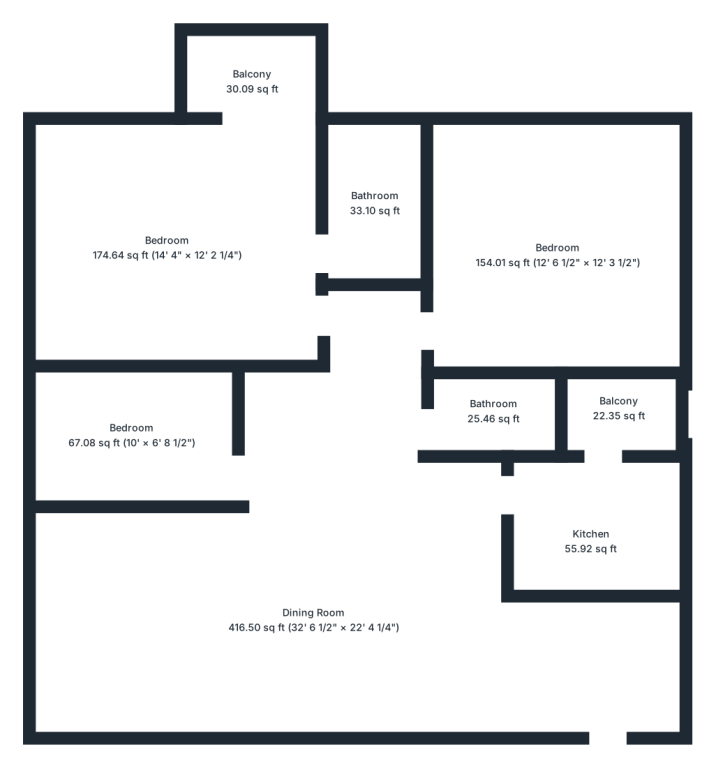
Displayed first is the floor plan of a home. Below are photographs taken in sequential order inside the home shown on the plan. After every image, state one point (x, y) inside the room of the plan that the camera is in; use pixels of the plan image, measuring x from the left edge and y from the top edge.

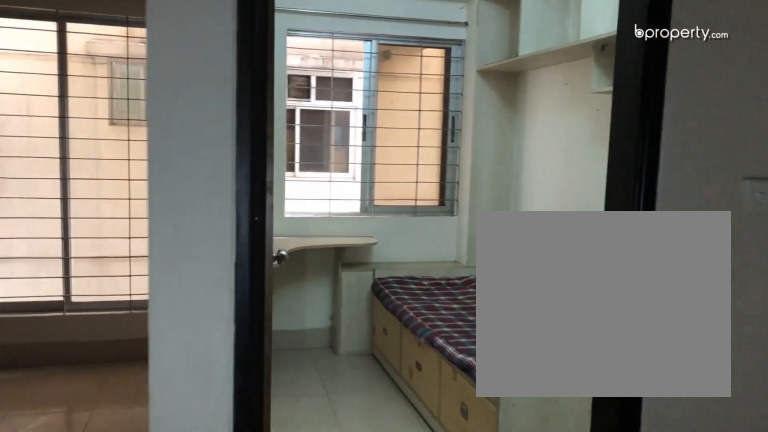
(313, 636)
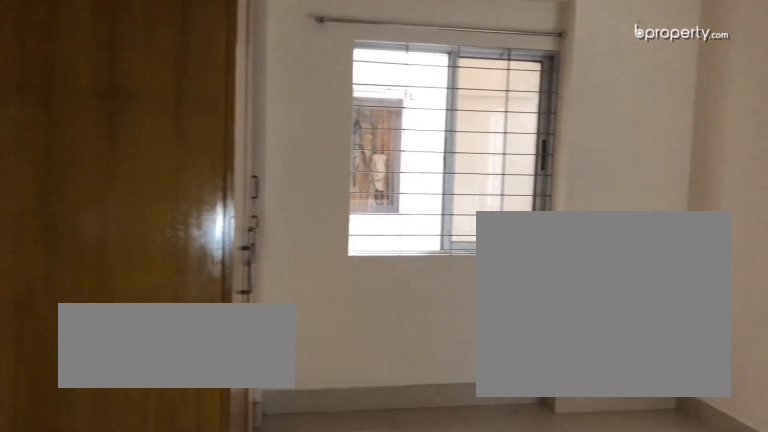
(170, 256)
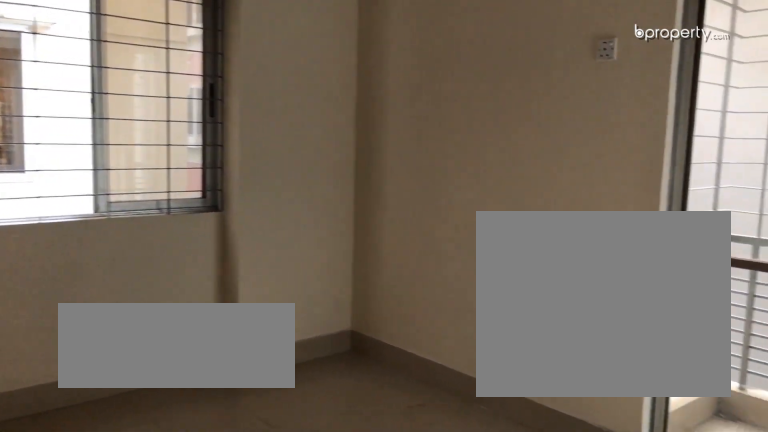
(170, 256)
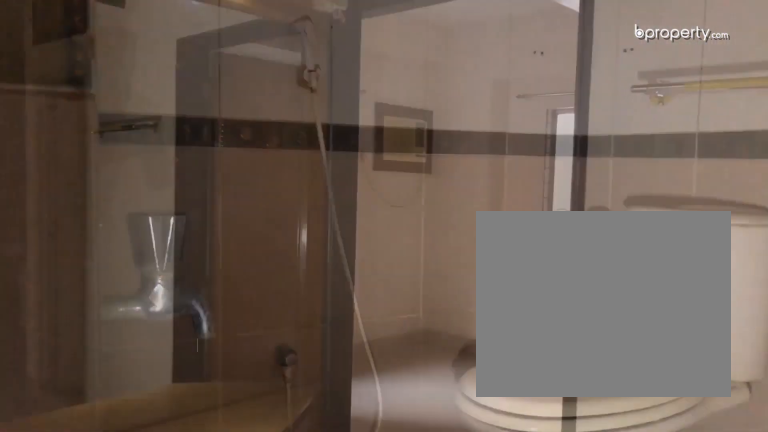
(378, 213)
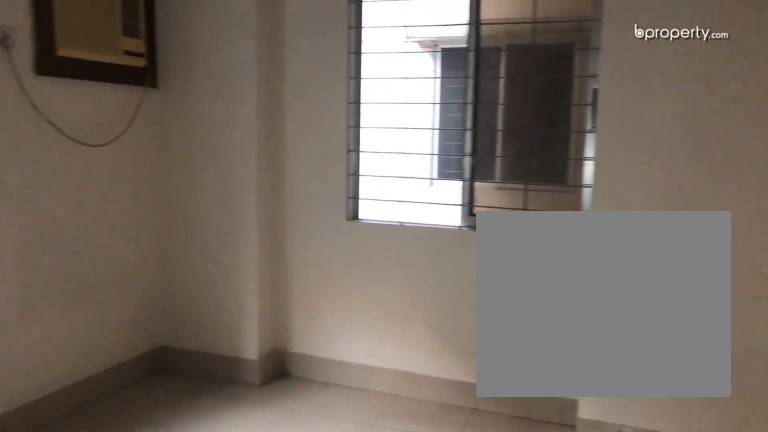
(559, 261)
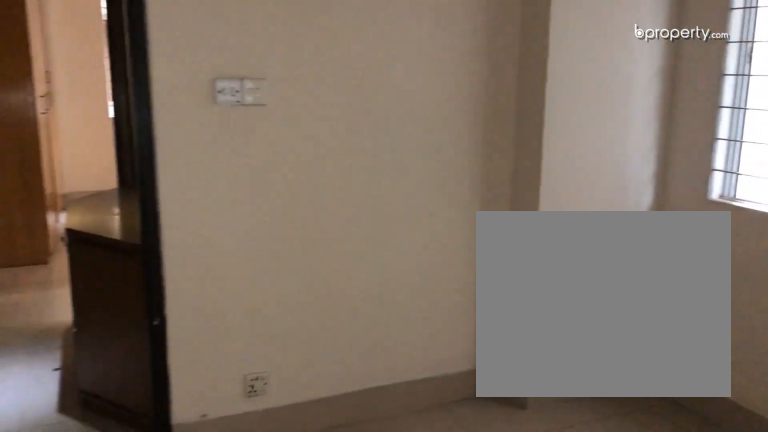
(559, 261)
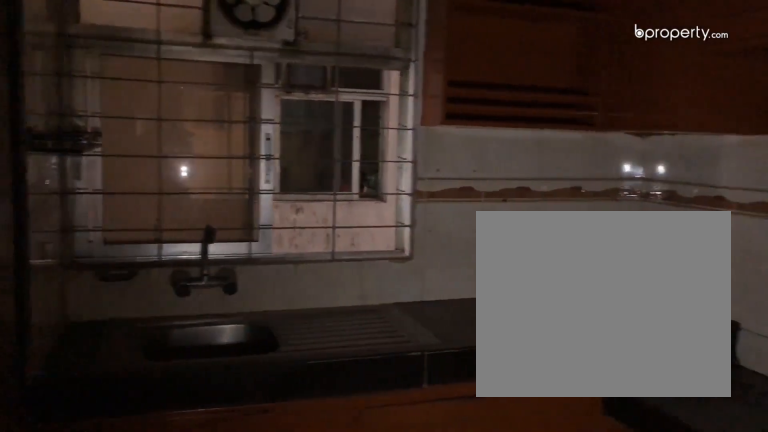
(591, 538)
